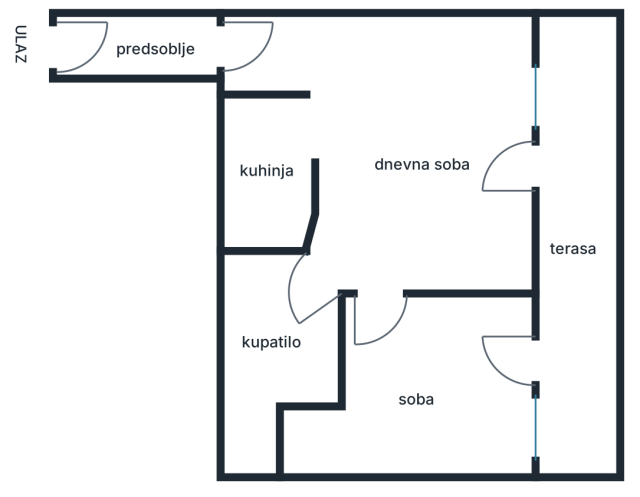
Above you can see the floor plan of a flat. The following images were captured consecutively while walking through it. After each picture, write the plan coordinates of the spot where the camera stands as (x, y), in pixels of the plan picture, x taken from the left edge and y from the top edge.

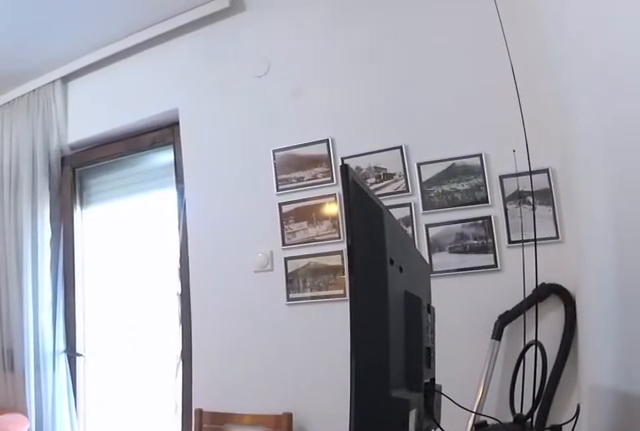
(389, 276)
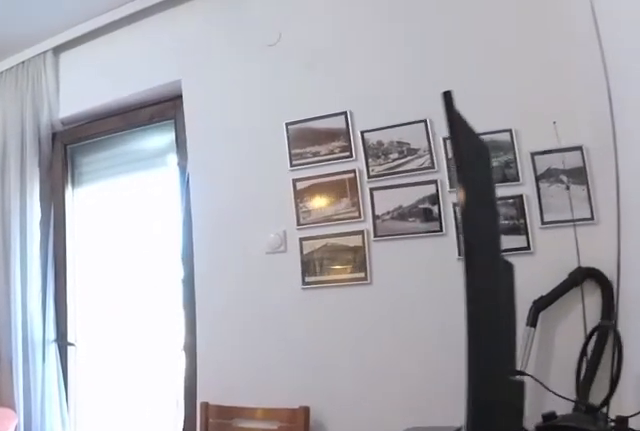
(404, 262)
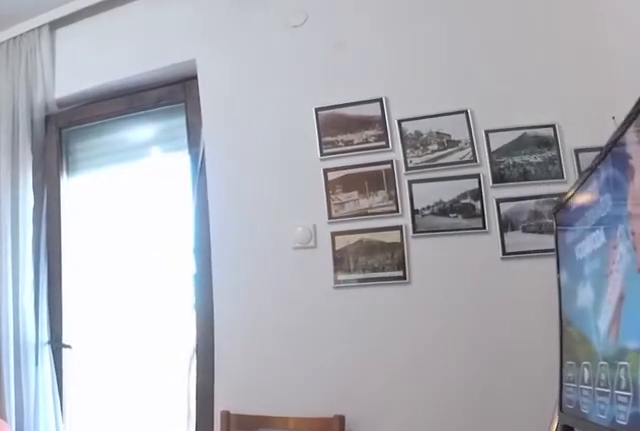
(418, 248)
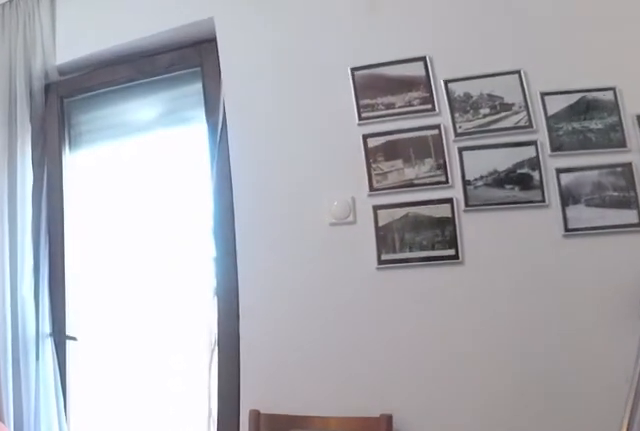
(427, 238)
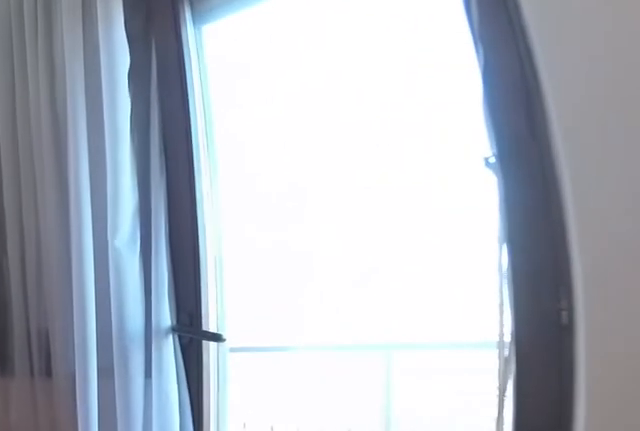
(464, 212)
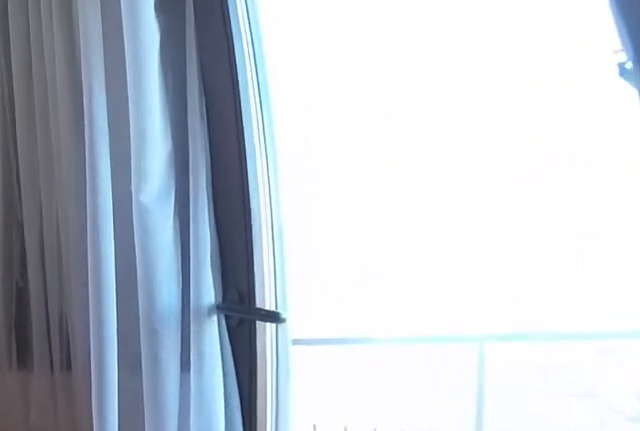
(468, 218)
